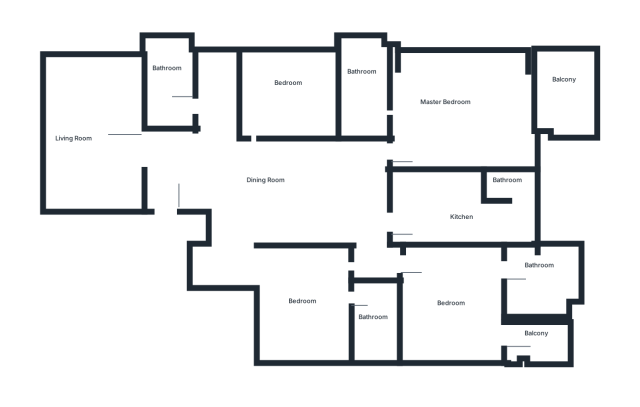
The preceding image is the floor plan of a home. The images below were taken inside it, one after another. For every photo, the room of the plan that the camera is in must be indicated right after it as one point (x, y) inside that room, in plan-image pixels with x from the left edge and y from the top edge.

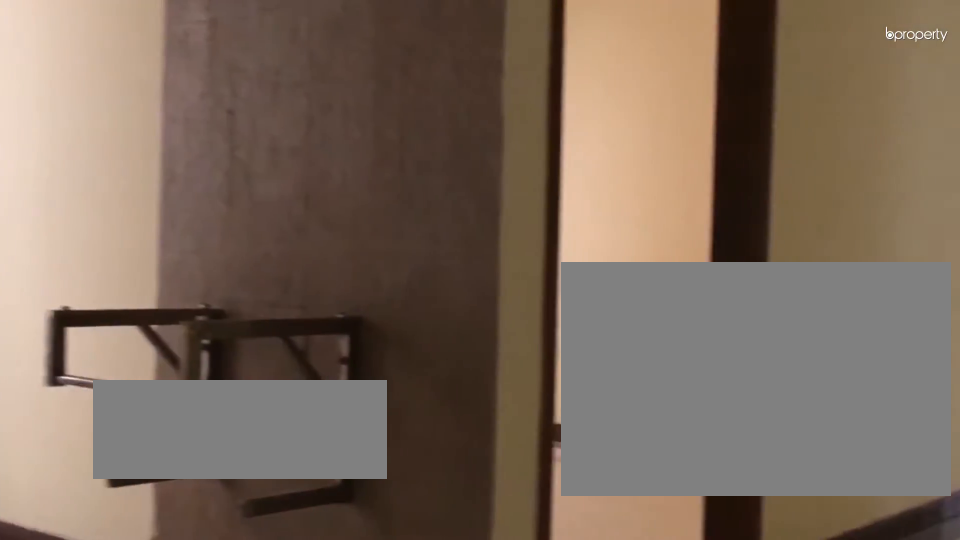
(301, 171)
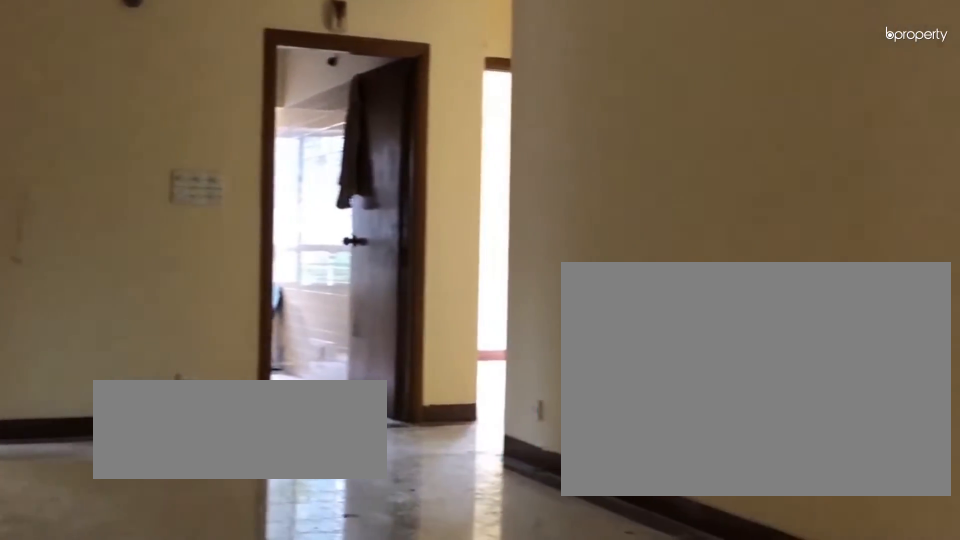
(291, 175)
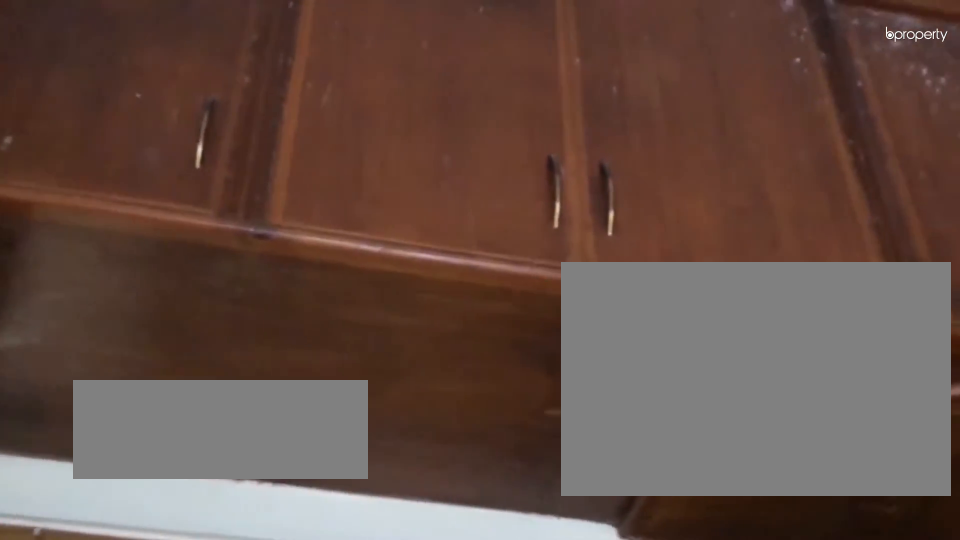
(442, 217)
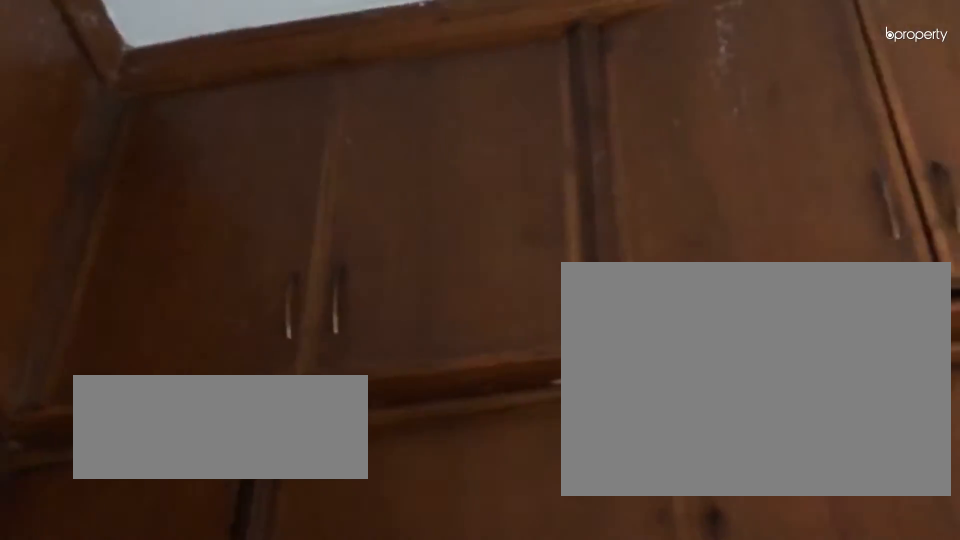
(442, 217)
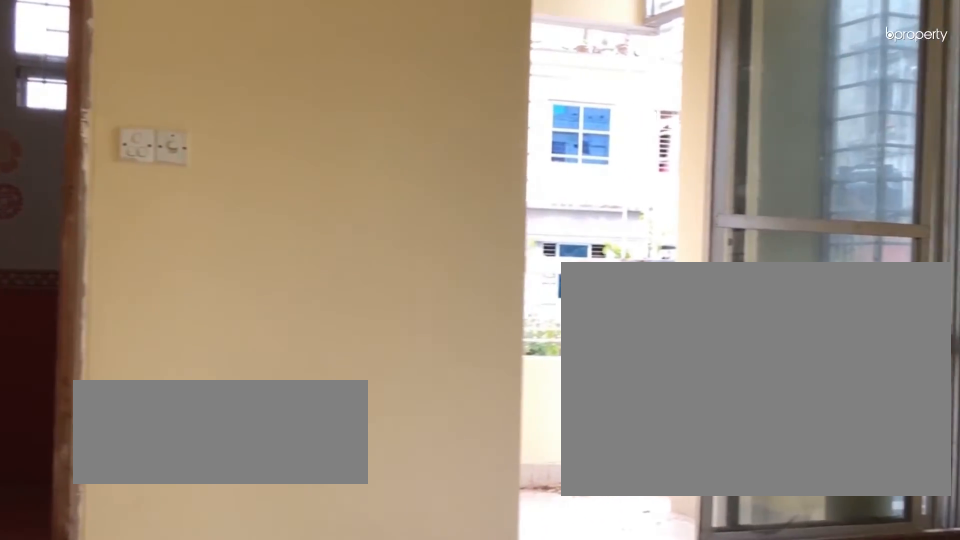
(465, 286)
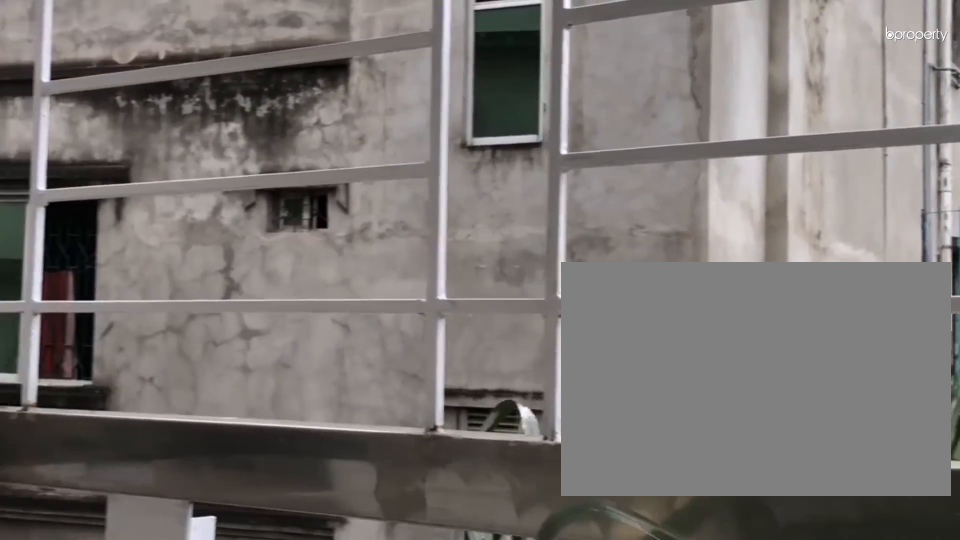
(565, 93)
